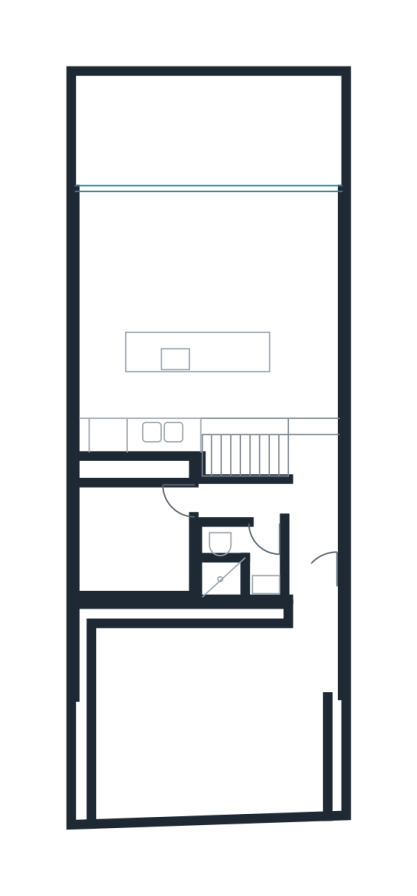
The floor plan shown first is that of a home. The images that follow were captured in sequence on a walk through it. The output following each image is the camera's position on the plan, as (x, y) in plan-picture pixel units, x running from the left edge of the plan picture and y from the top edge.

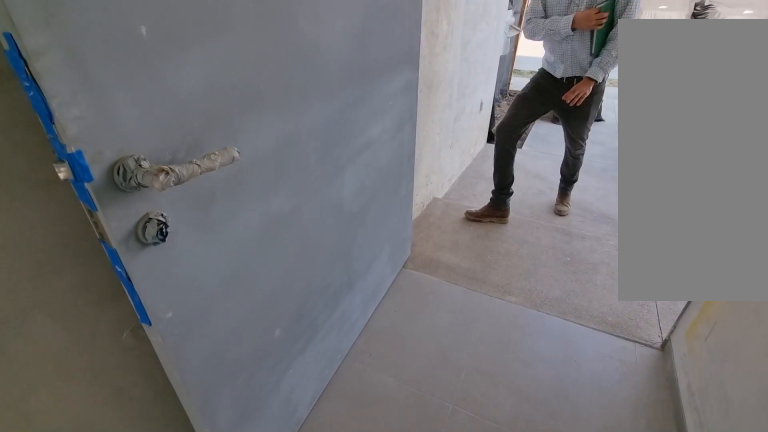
(323, 561)
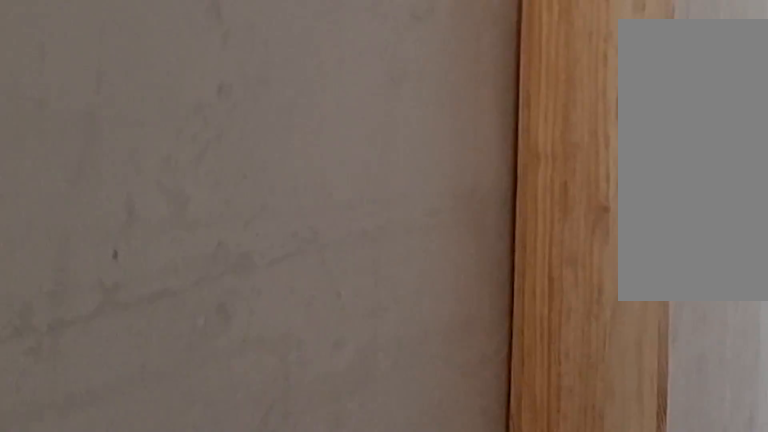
(208, 498)
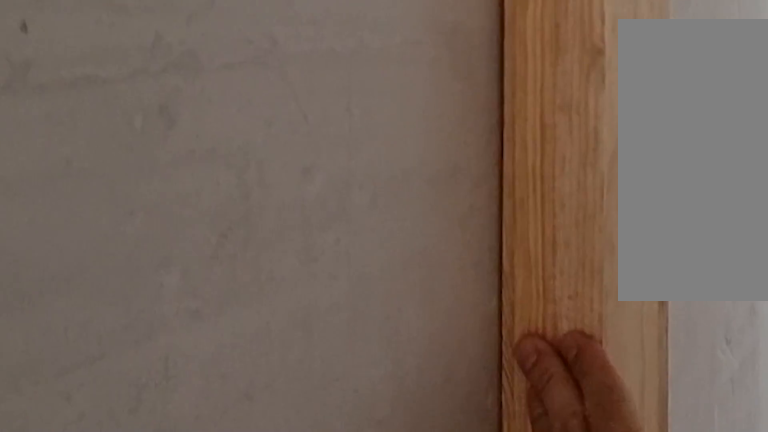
(208, 497)
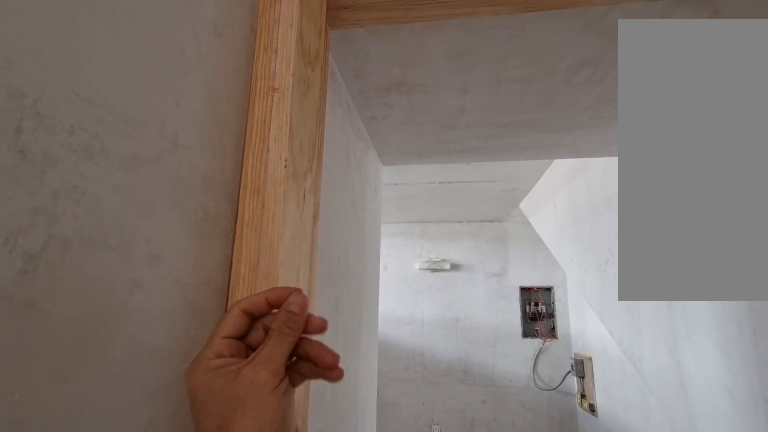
(208, 497)
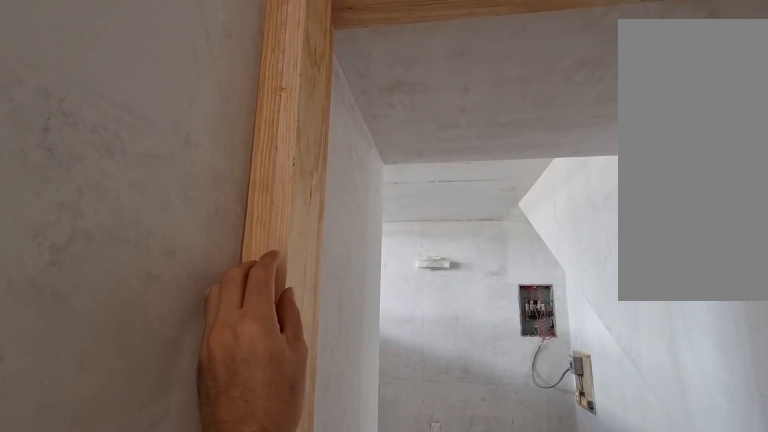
(208, 497)
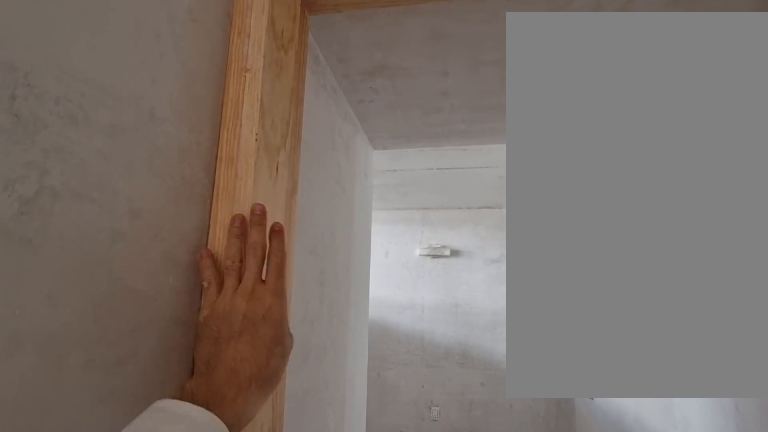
(209, 497)
